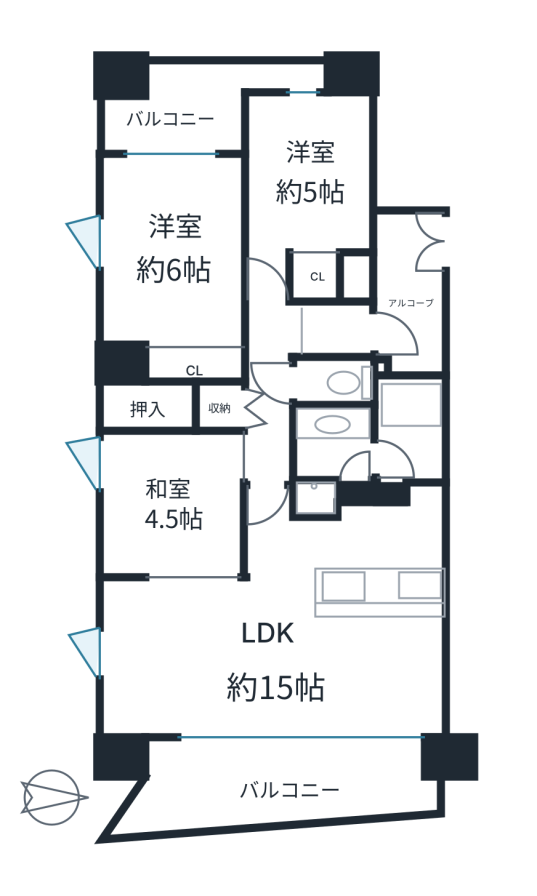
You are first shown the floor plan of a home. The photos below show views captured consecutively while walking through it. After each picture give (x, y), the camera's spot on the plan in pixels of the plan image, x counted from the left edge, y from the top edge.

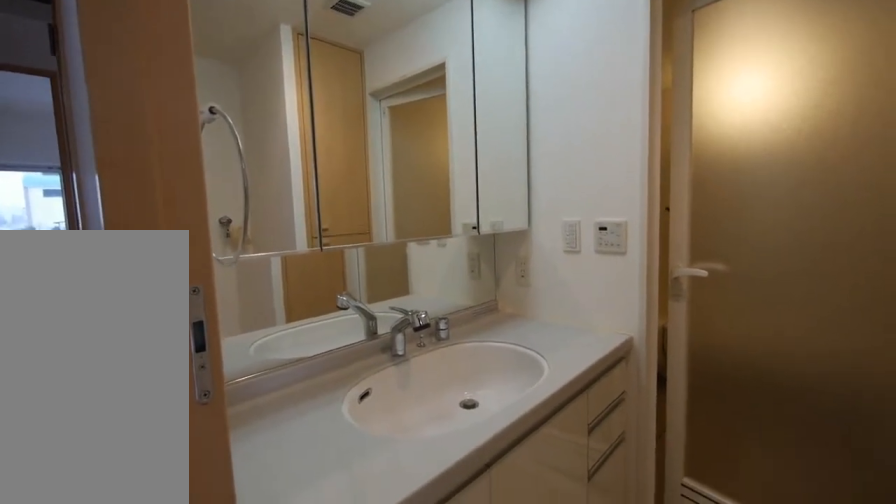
(350, 448)
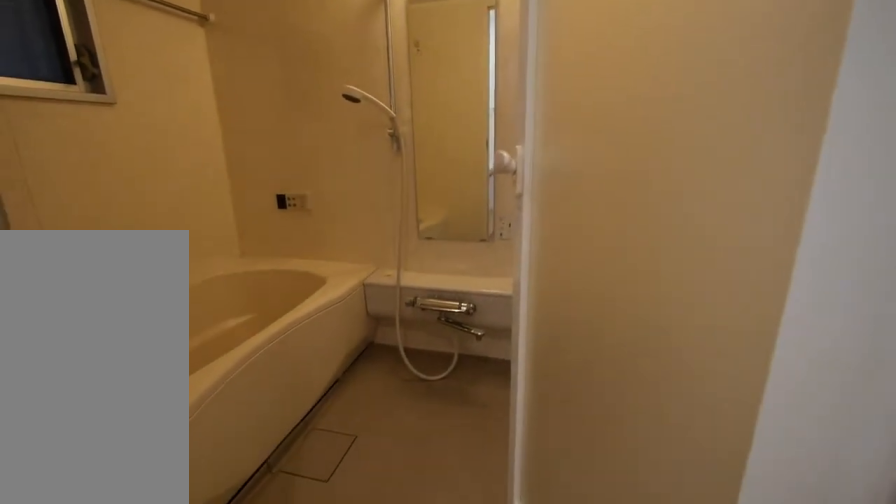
(350, 448)
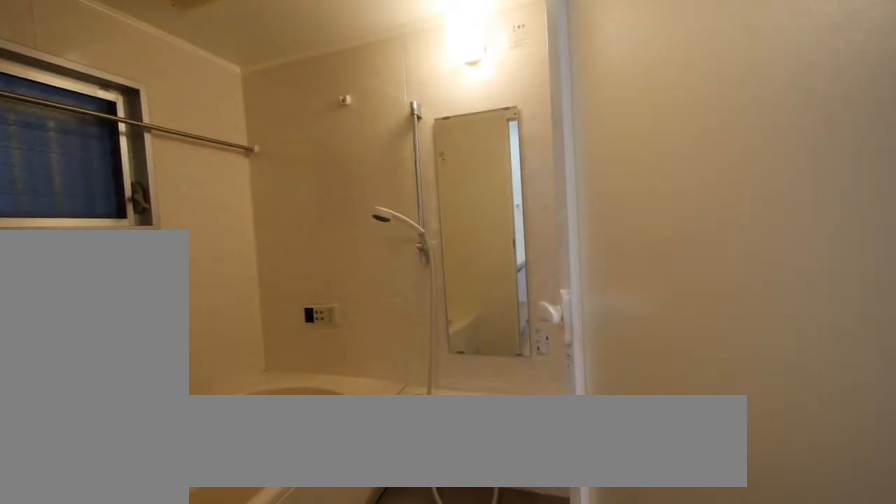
(350, 448)
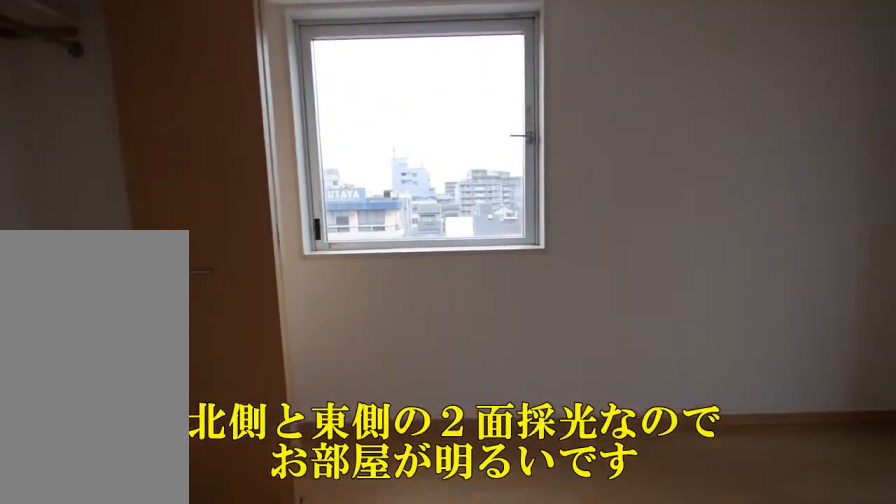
(155, 294)
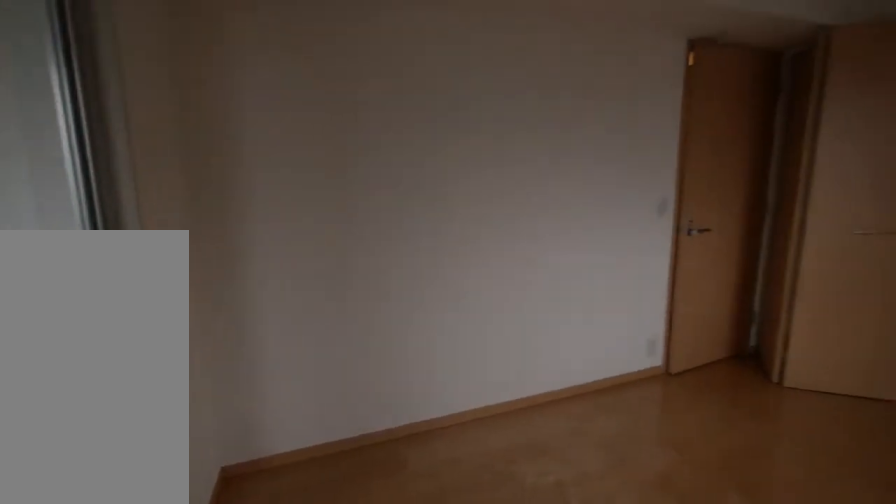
(154, 294)
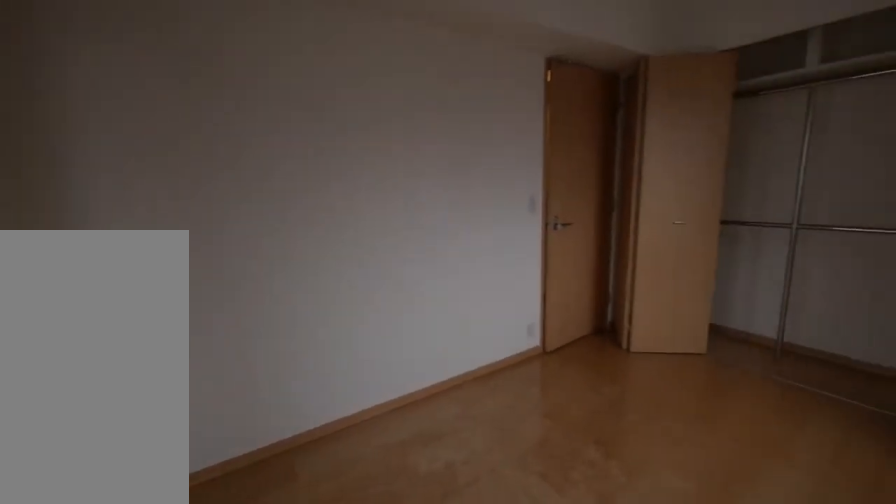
(155, 294)
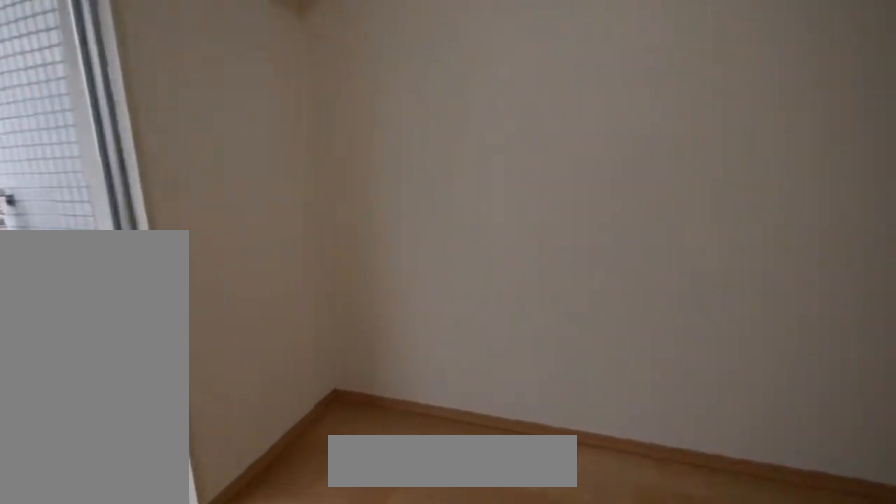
(316, 167)
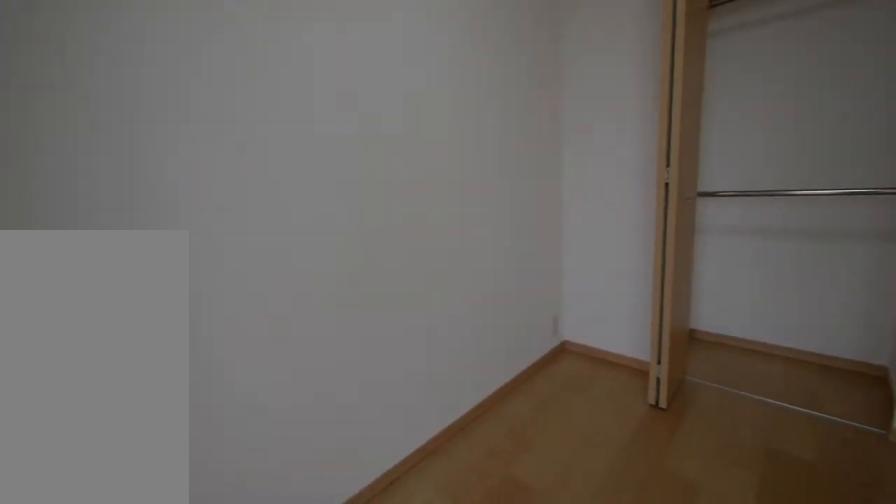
(315, 167)
